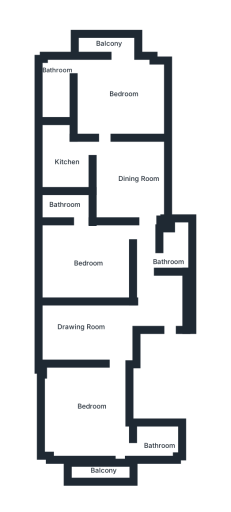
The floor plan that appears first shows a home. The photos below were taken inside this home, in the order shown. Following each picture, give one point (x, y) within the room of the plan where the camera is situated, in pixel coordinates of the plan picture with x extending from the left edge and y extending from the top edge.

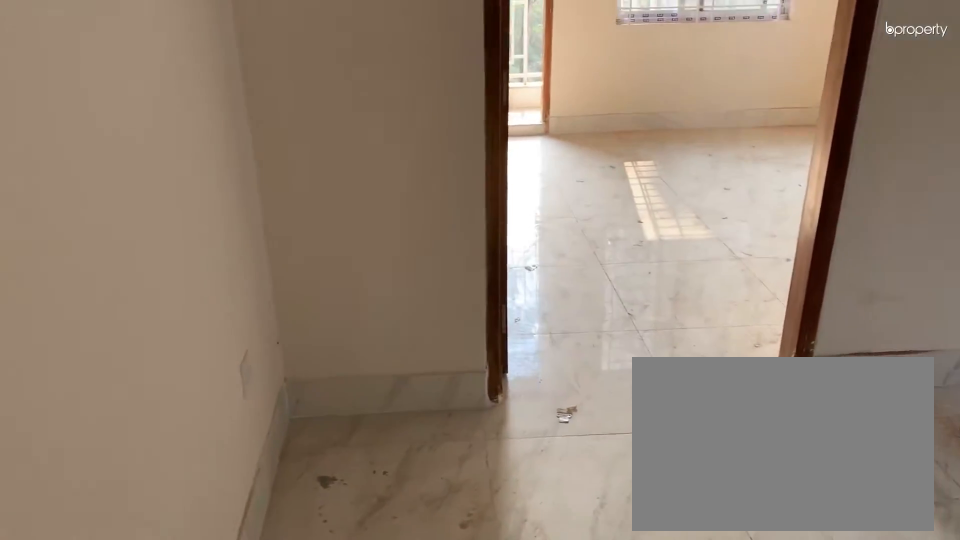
(90, 335)
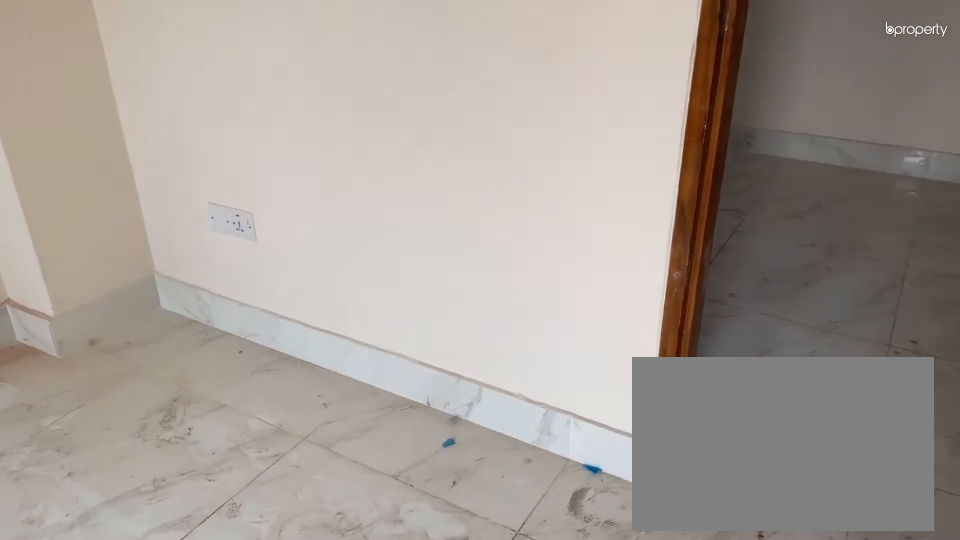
(94, 428)
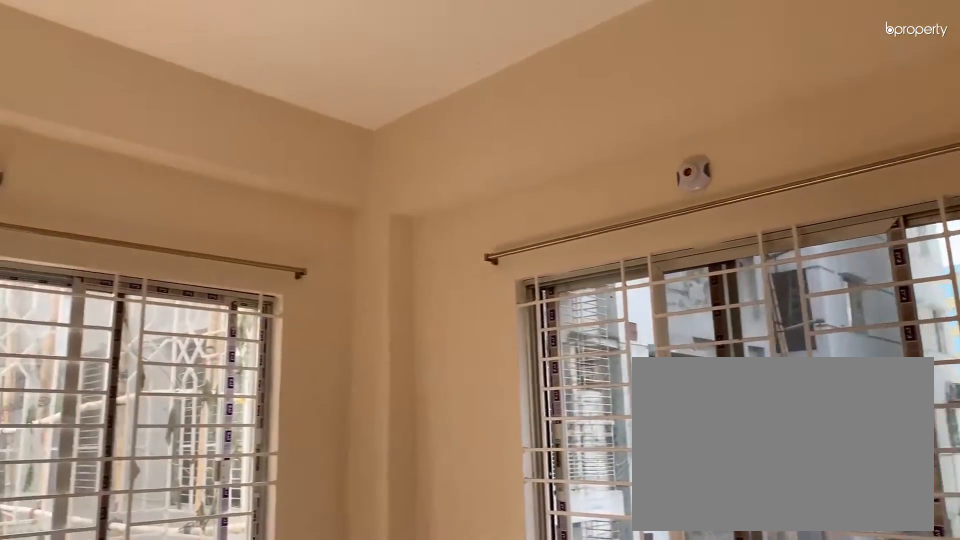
(94, 428)
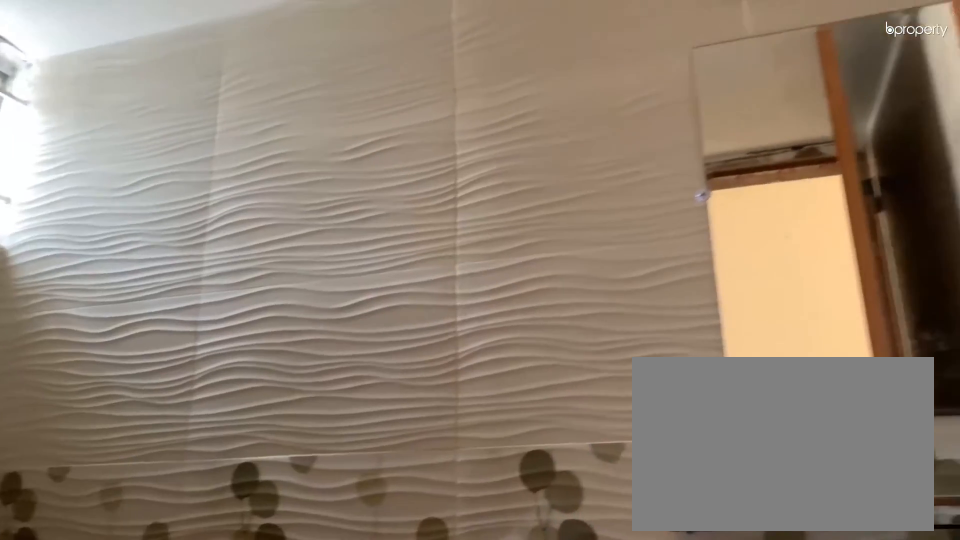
(178, 245)
